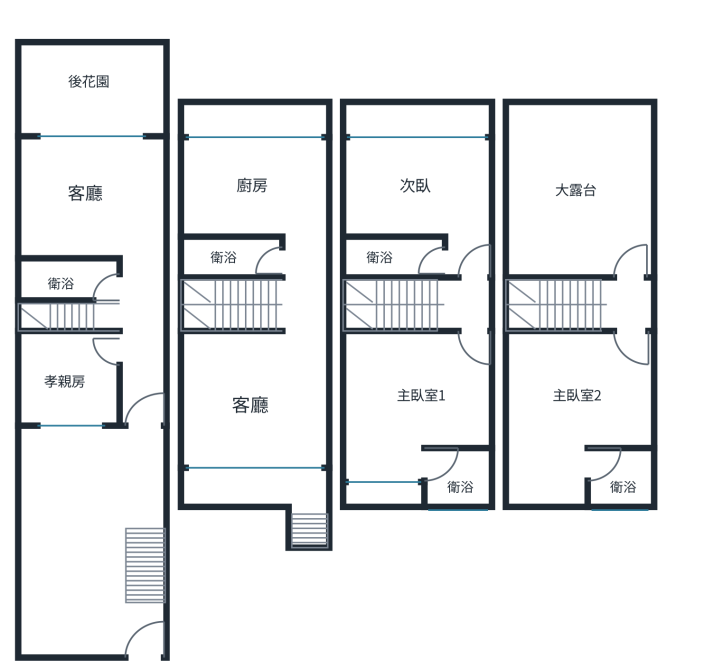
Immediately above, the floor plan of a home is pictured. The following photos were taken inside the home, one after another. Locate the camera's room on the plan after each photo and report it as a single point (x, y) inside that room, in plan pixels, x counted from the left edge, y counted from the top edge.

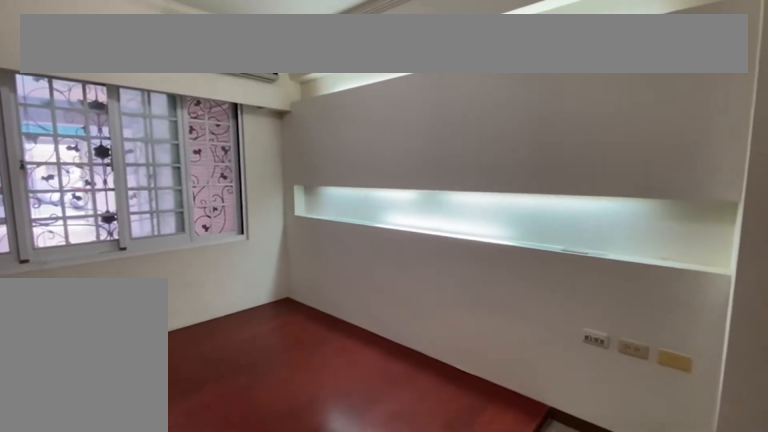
(75, 380)
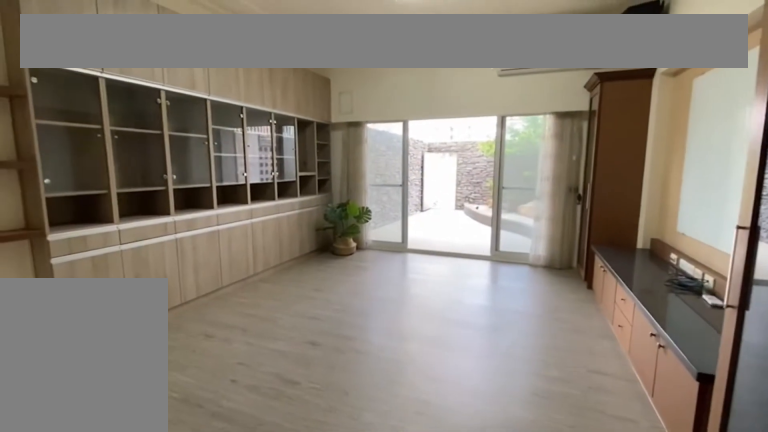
(86, 197)
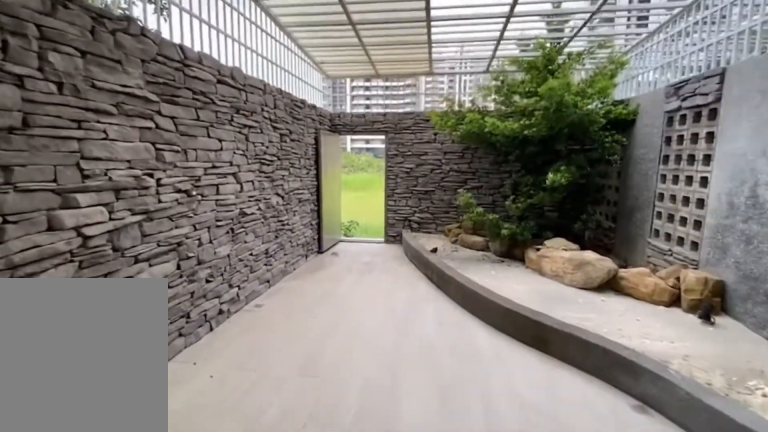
(74, 109)
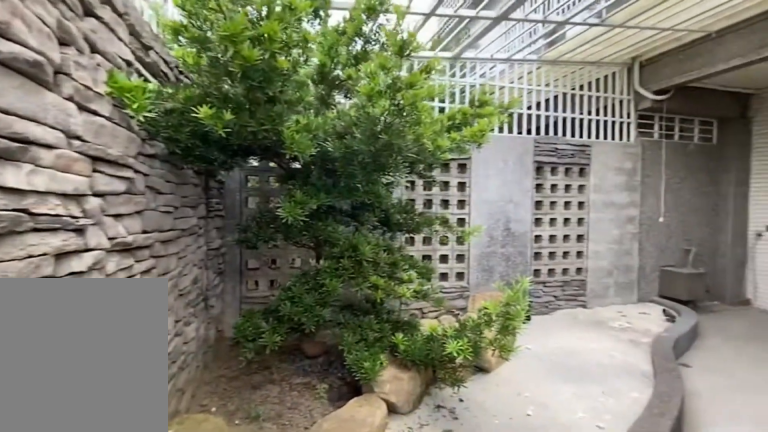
(75, 108)
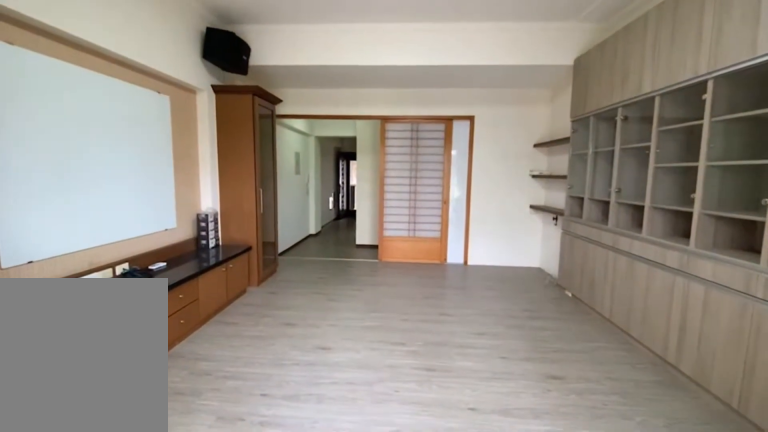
(75, 214)
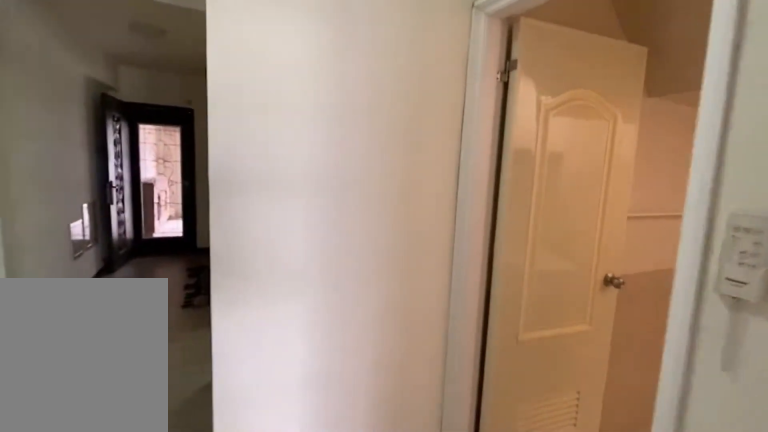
(75, 213)
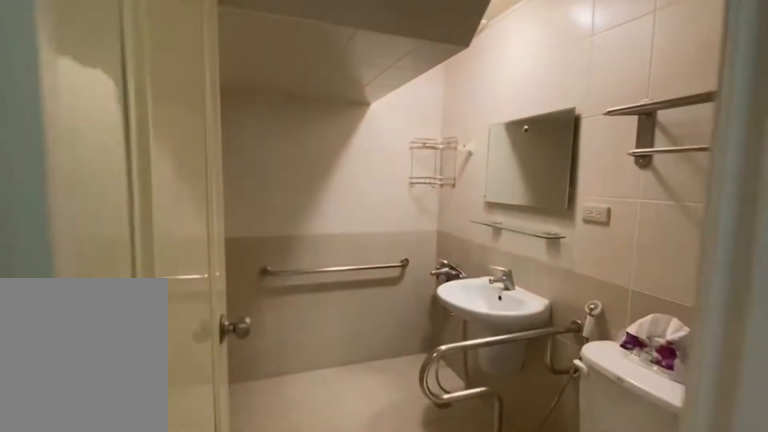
(75, 267)
